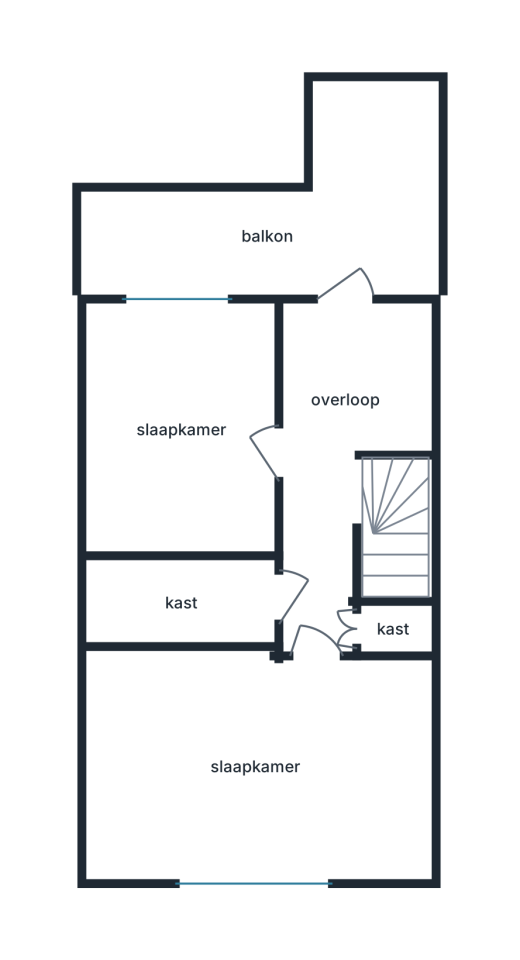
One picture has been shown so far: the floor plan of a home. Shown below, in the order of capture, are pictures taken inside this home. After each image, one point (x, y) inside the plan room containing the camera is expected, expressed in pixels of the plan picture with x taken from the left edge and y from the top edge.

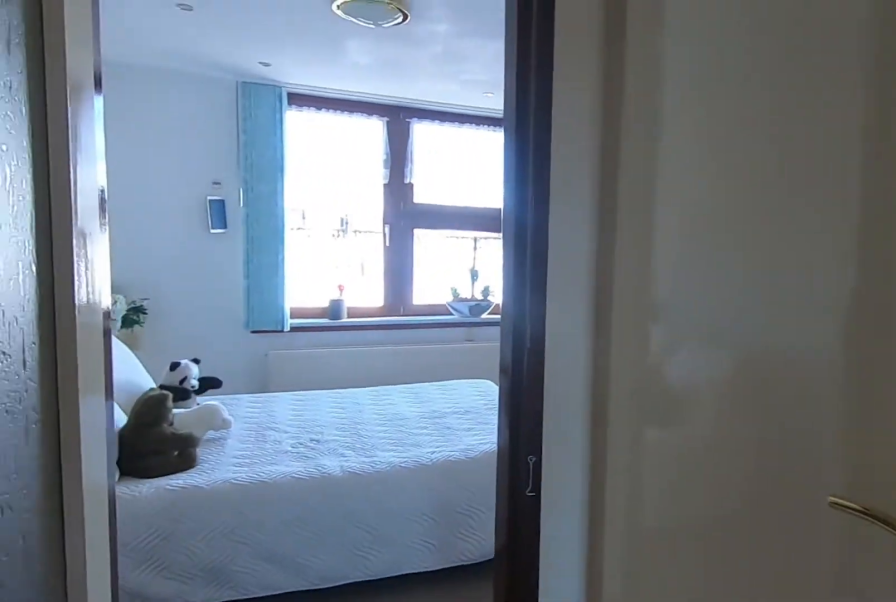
(319, 610)
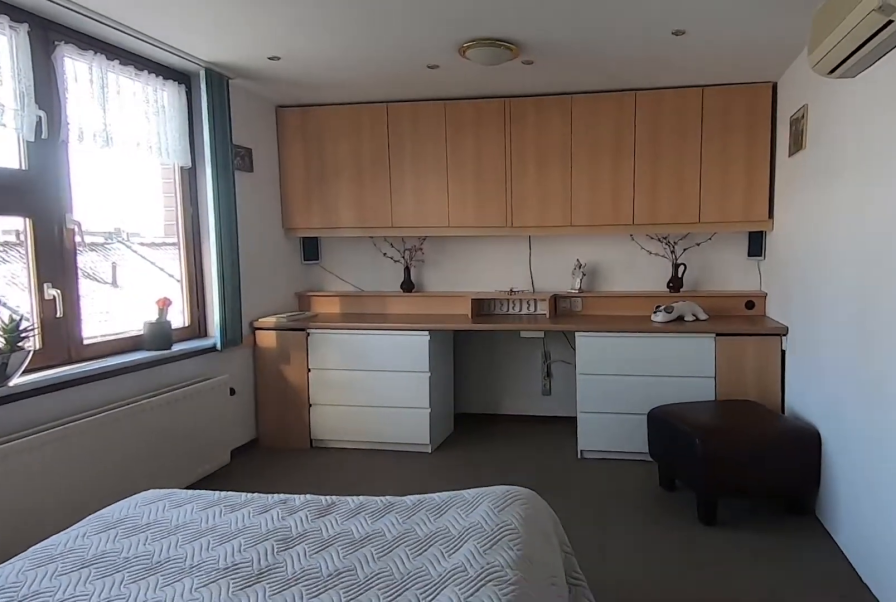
(249, 770)
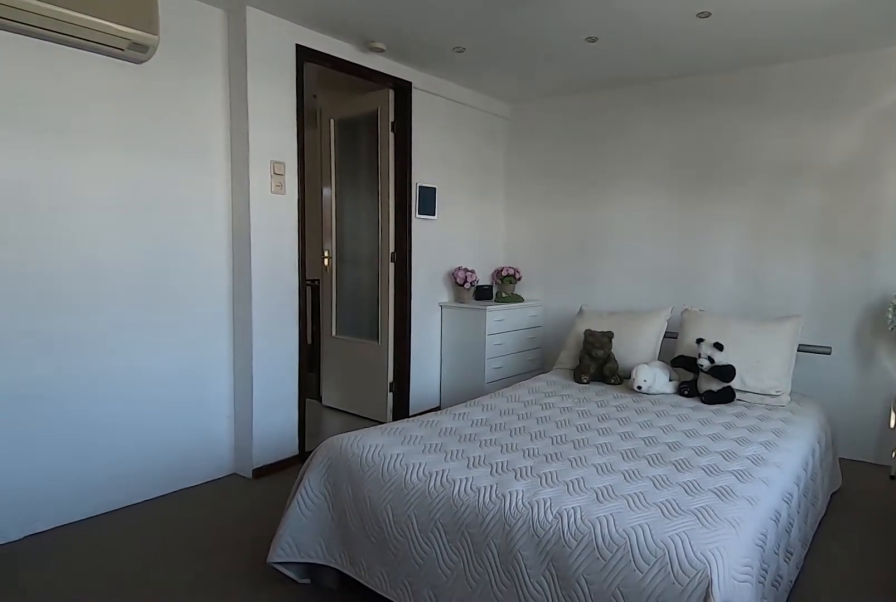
(249, 770)
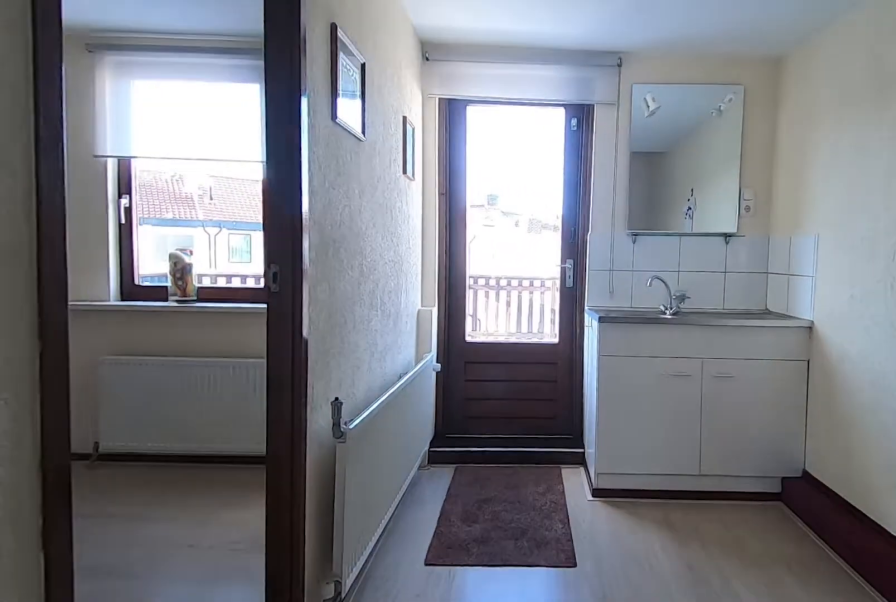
(319, 610)
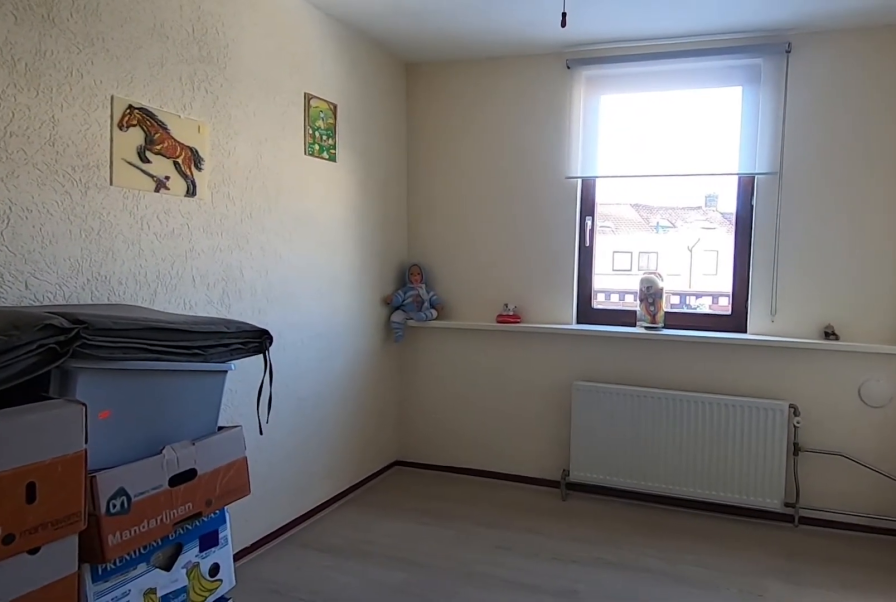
(144, 423)
